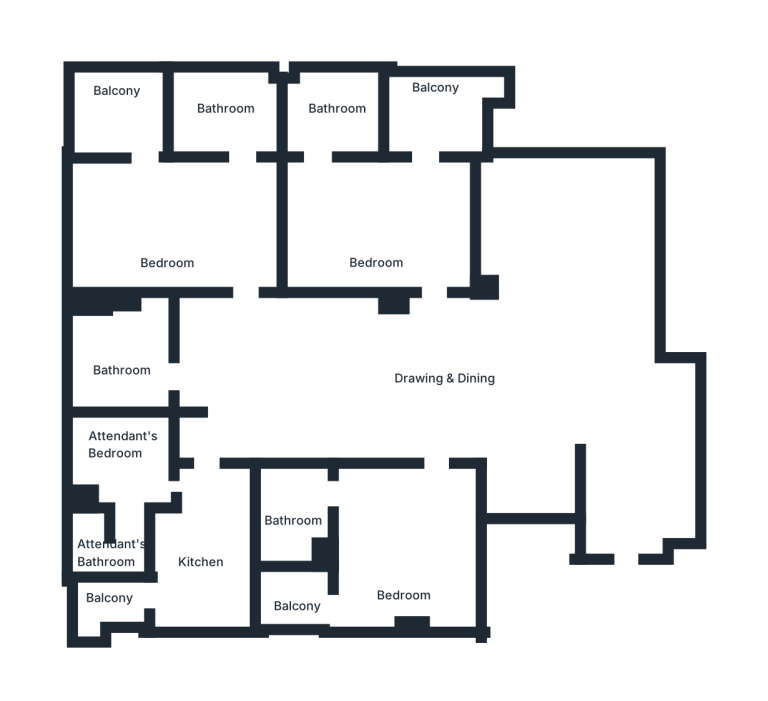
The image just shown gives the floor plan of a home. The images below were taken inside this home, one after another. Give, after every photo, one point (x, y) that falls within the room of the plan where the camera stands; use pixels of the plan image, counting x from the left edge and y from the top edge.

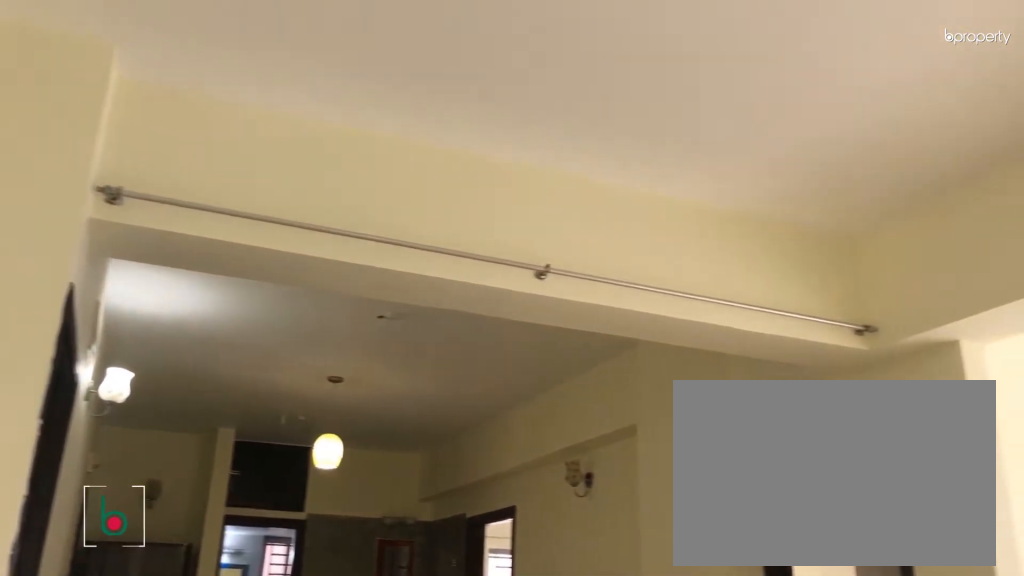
(484, 390)
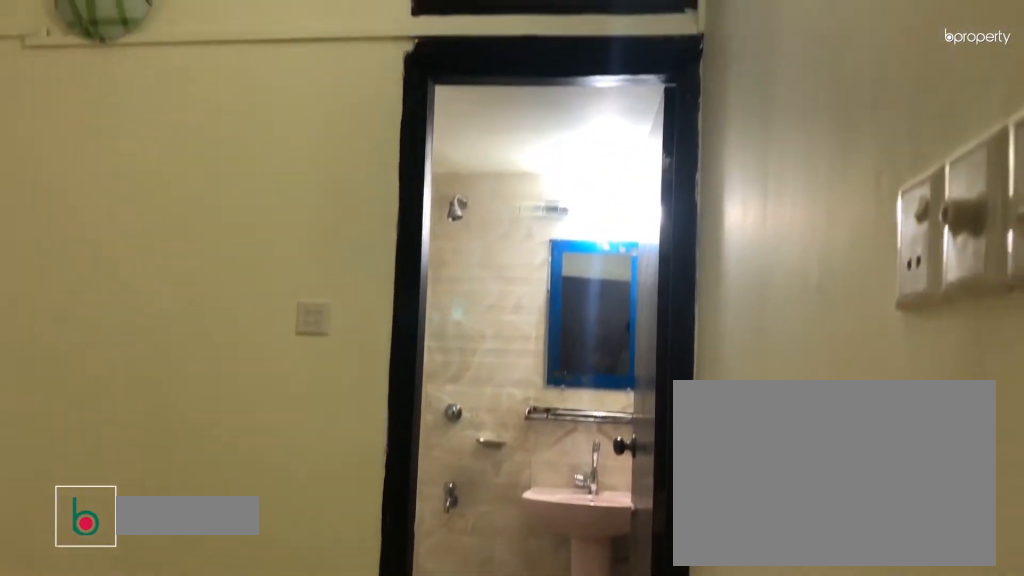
(399, 537)
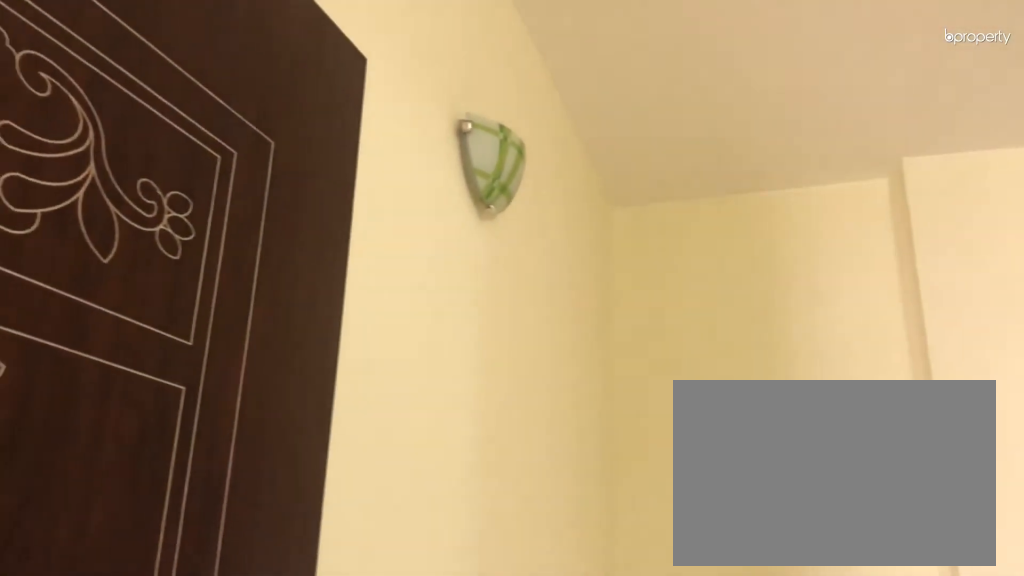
(399, 537)
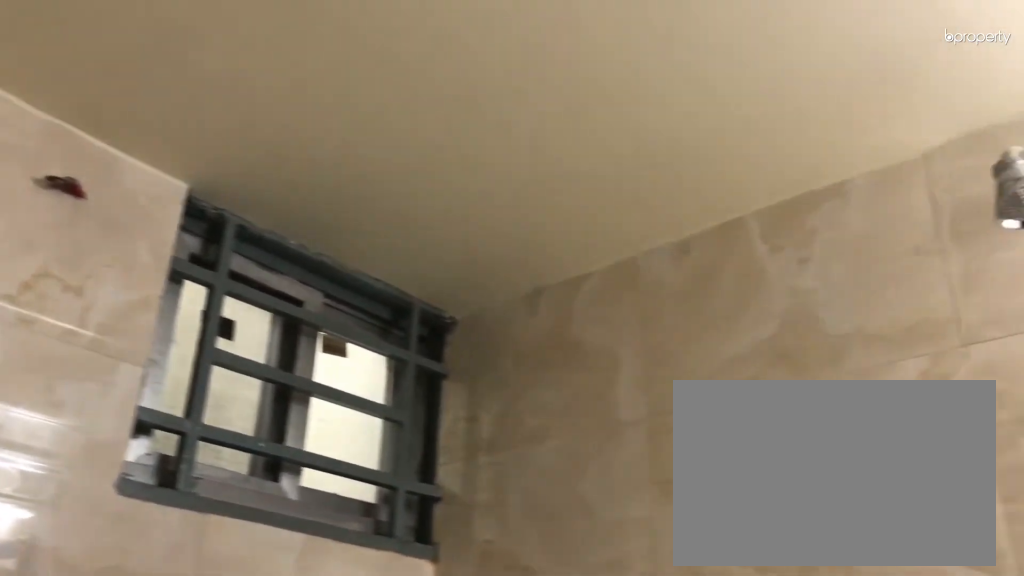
(292, 523)
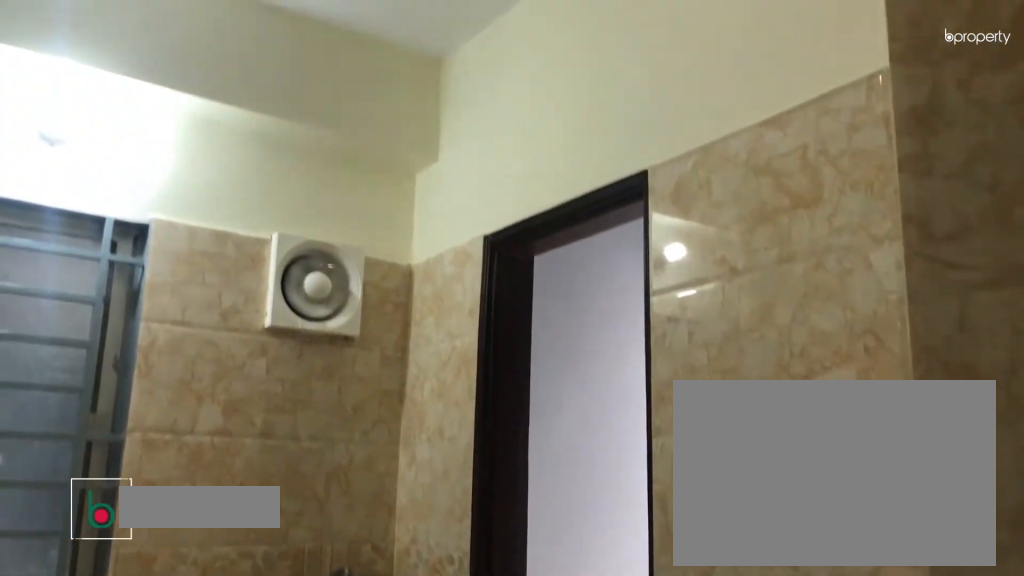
(207, 555)
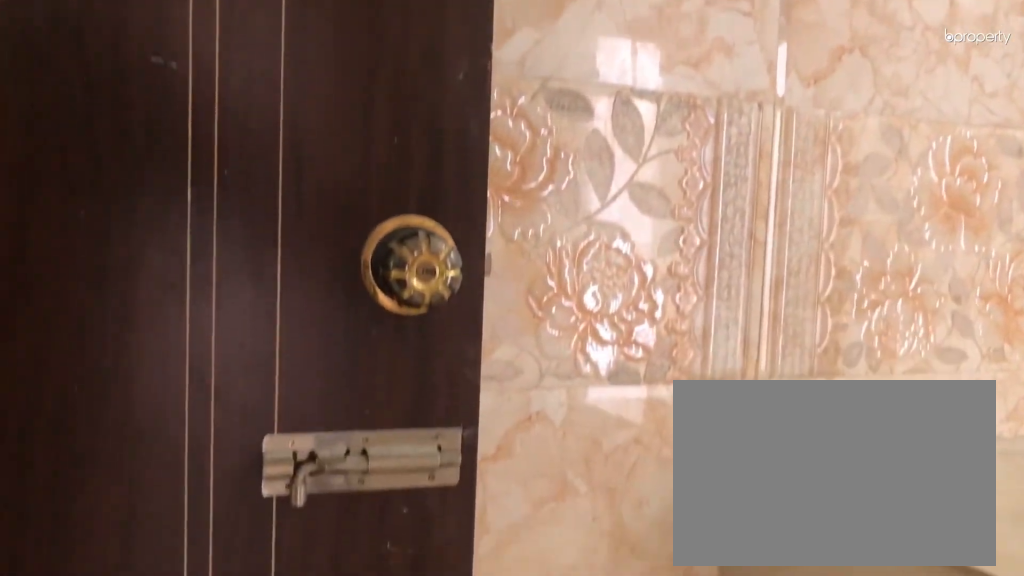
(207, 555)
